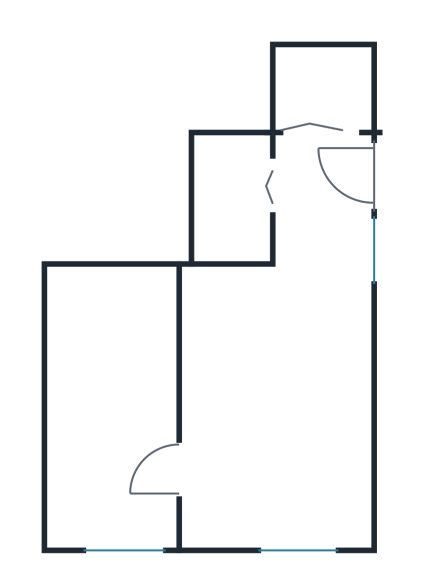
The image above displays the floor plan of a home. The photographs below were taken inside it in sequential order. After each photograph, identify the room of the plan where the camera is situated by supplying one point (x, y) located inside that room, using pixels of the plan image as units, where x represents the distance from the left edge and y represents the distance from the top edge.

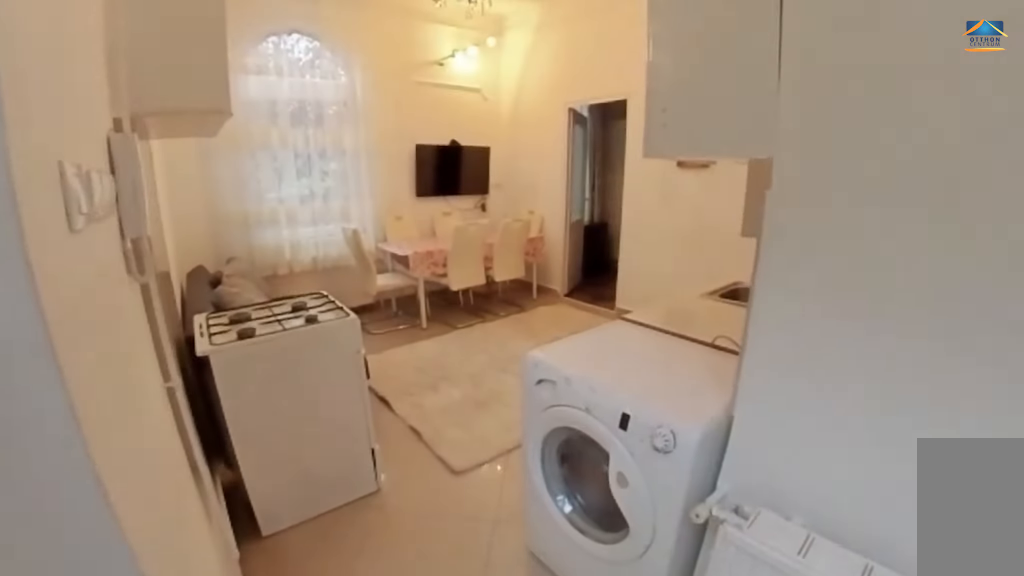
(278, 380)
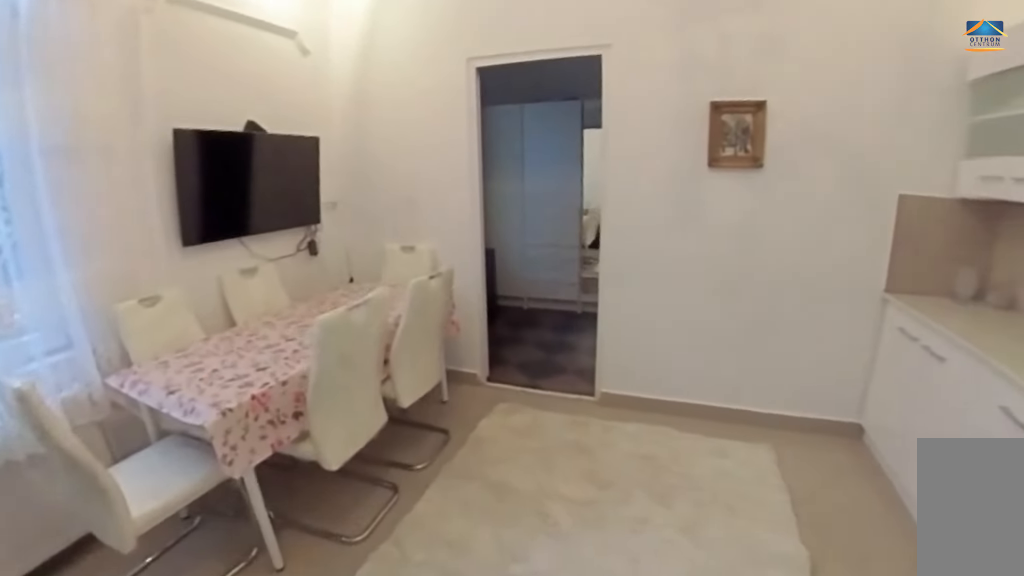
(278, 380)
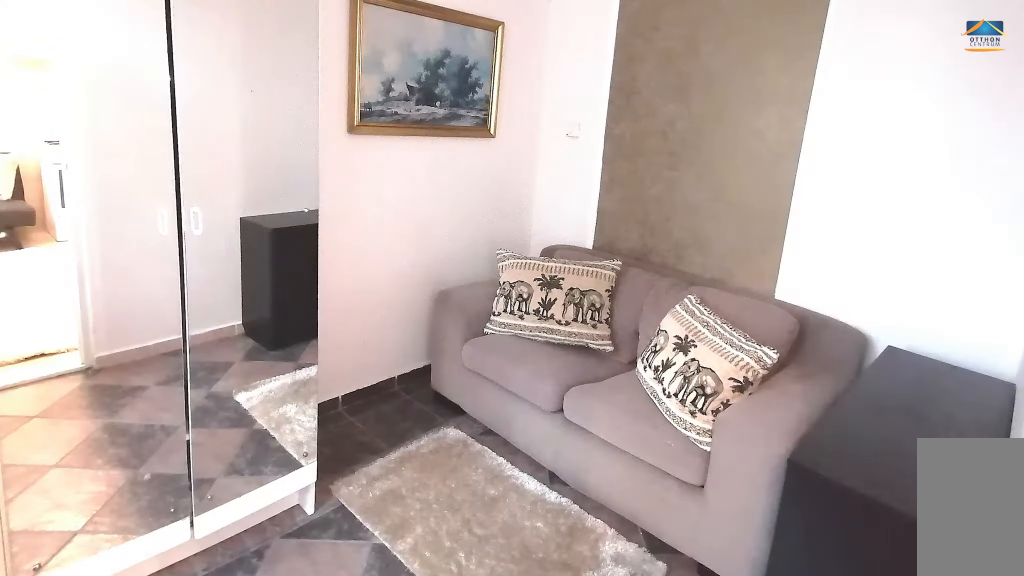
(113, 406)
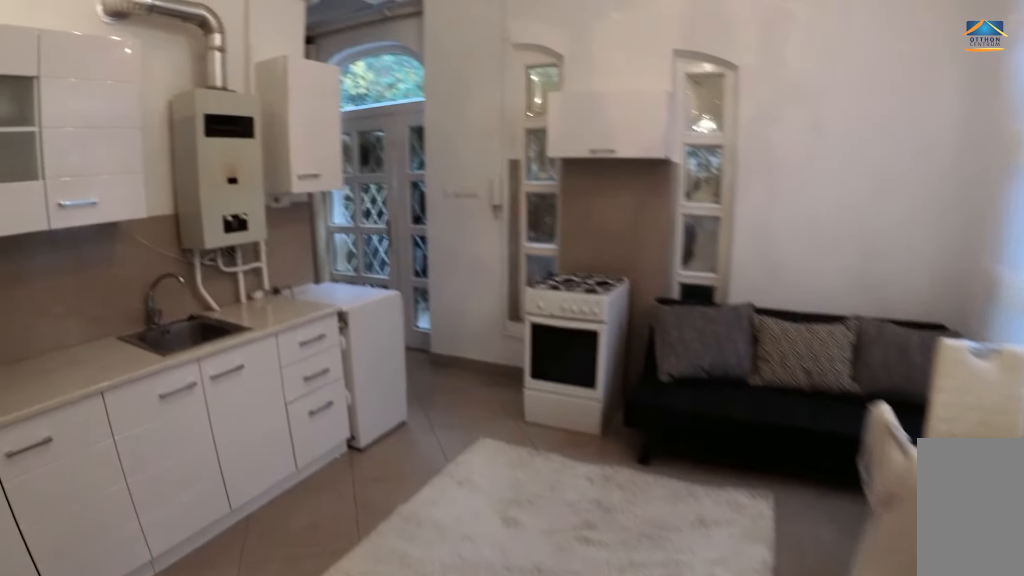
(278, 380)
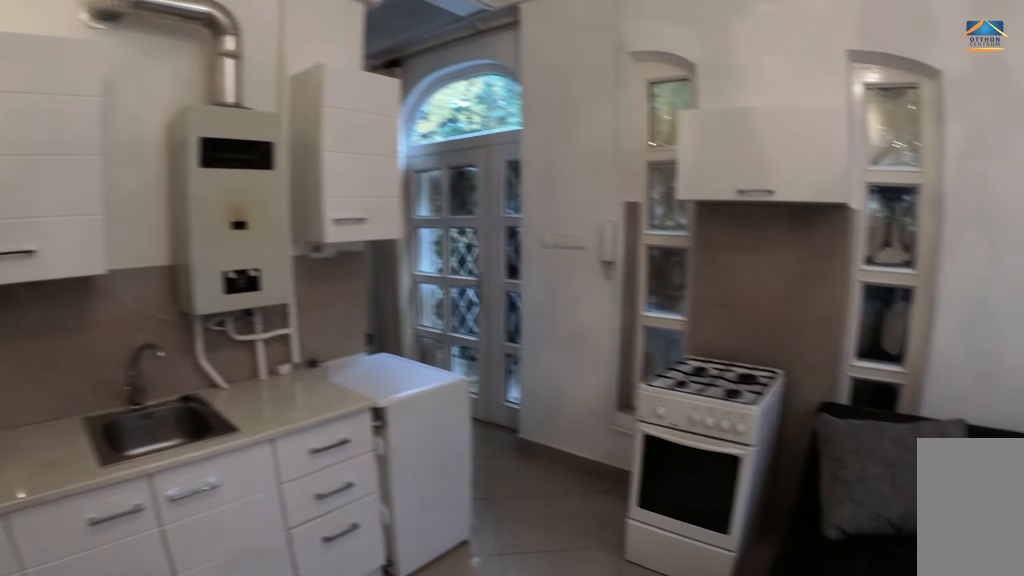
(278, 380)
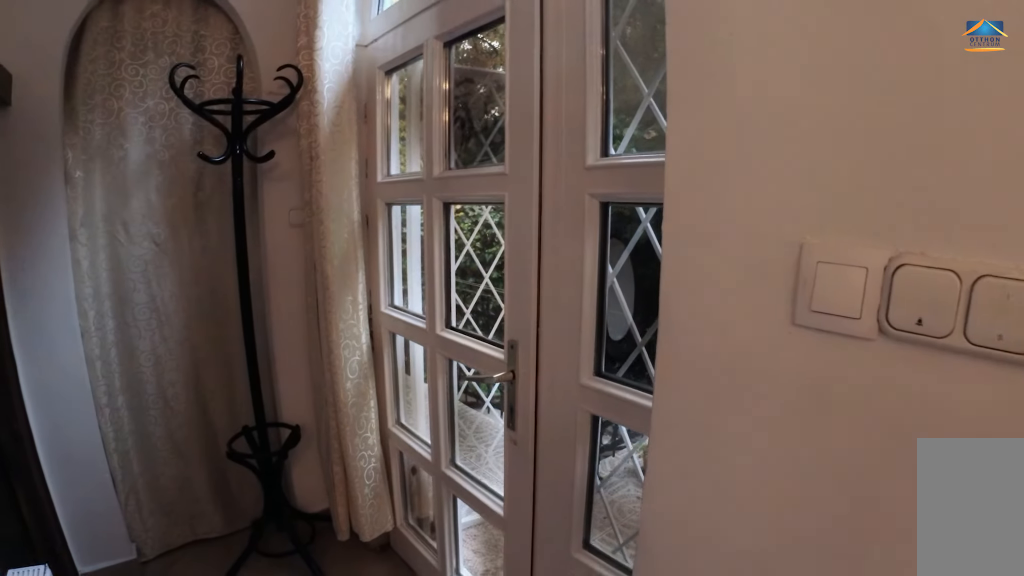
(325, 227)
